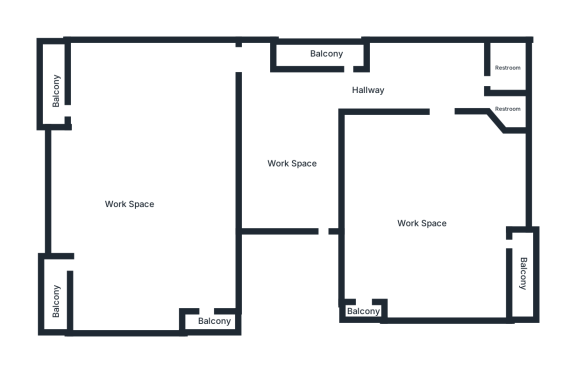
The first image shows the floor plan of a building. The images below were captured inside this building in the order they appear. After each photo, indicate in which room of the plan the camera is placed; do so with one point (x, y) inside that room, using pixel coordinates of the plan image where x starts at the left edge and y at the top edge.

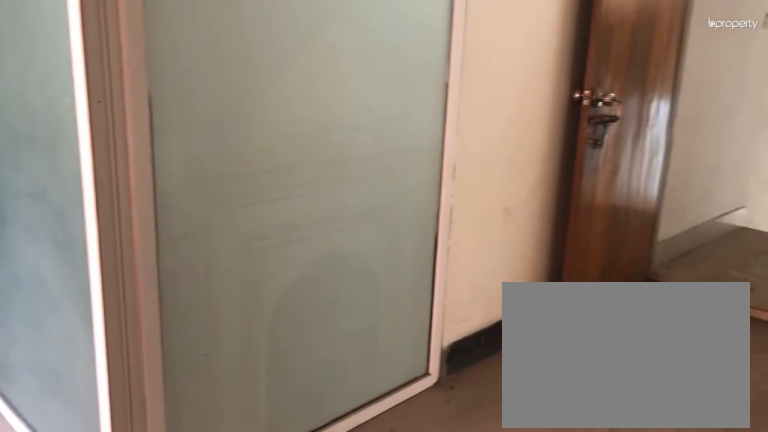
(291, 163)
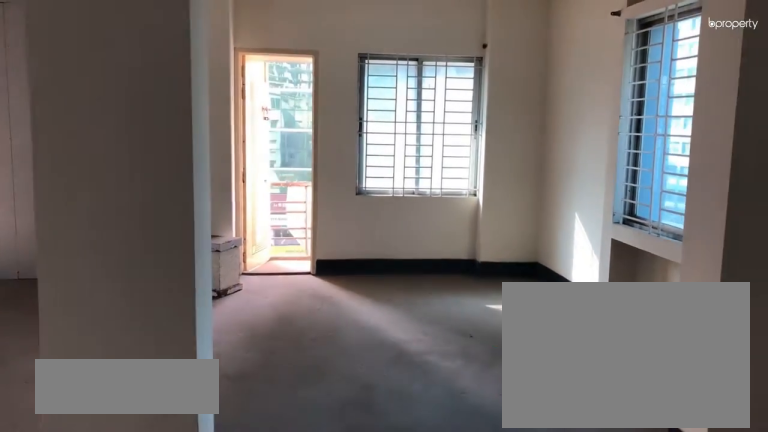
(129, 206)
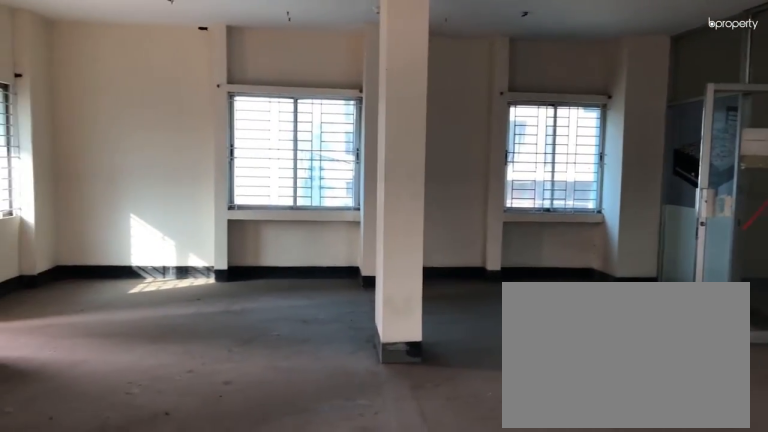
(129, 206)
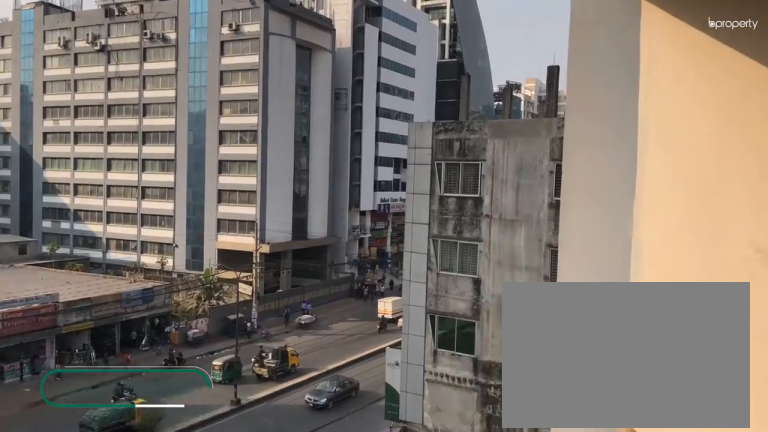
(53, 88)
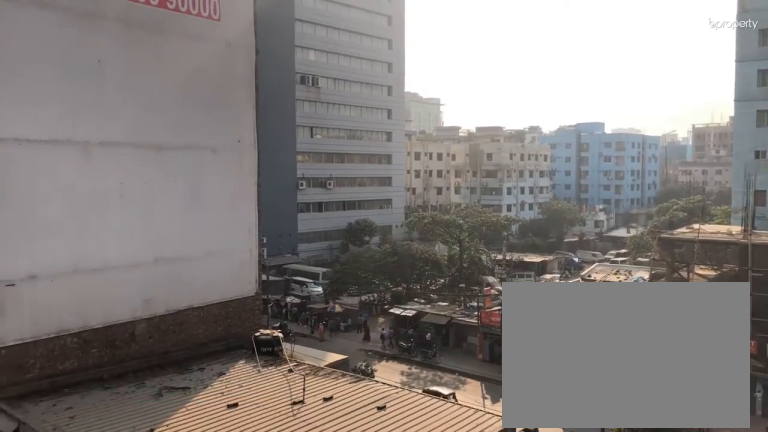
(58, 290)
